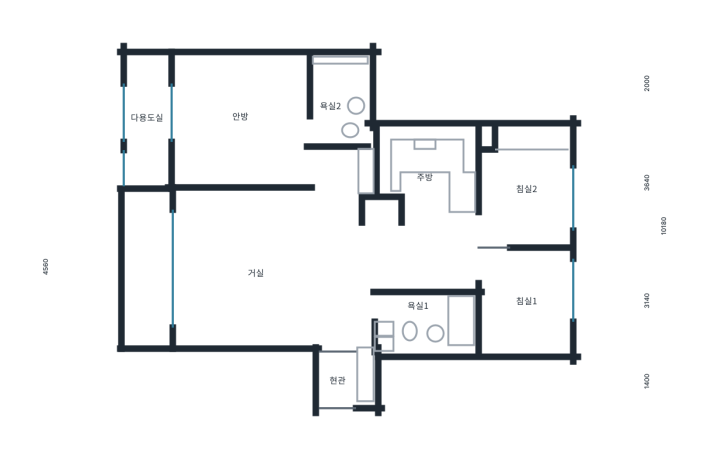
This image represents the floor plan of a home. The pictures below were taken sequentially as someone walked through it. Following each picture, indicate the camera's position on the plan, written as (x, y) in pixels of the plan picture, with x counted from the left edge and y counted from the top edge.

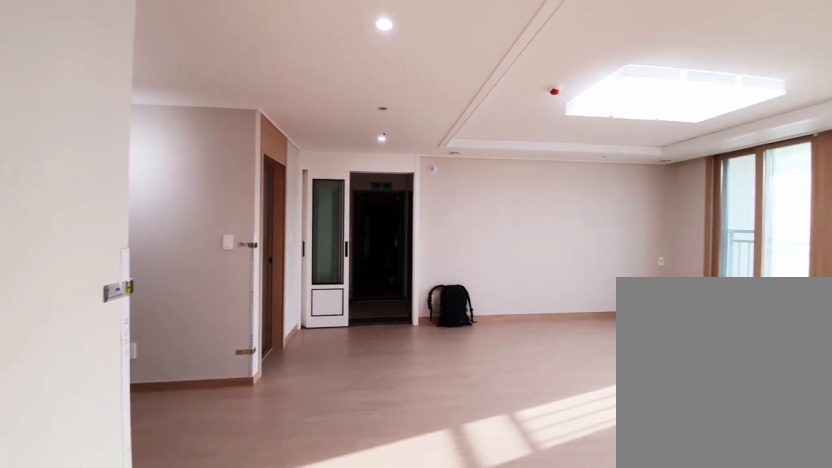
(333, 182)
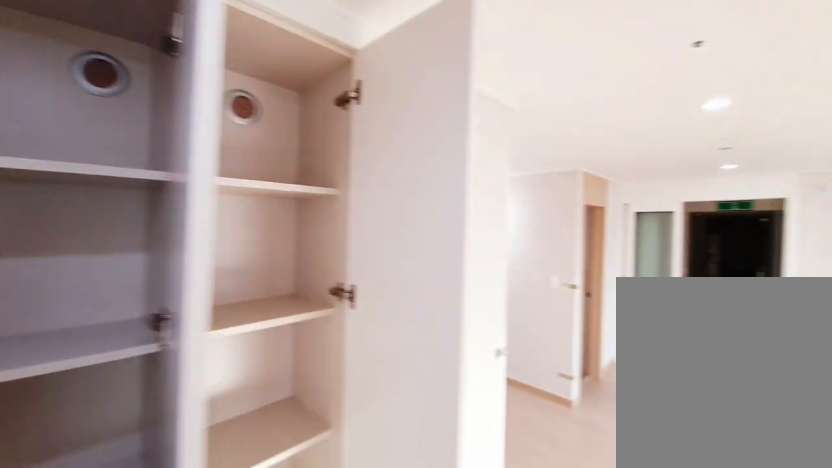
(332, 182)
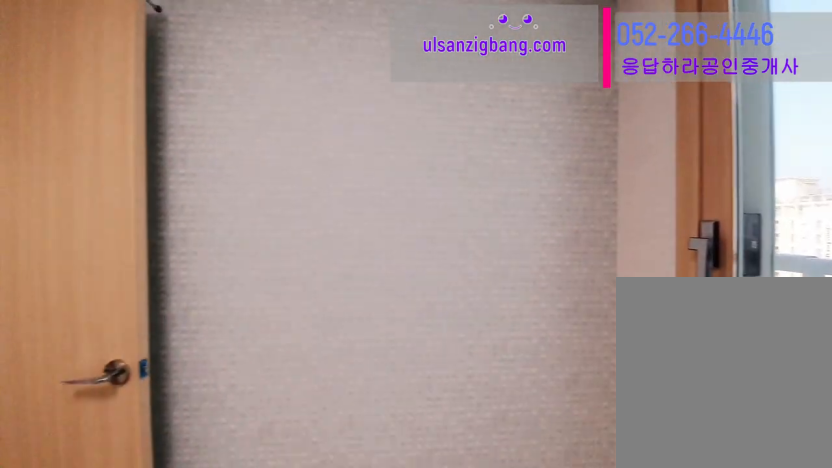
(531, 299)
